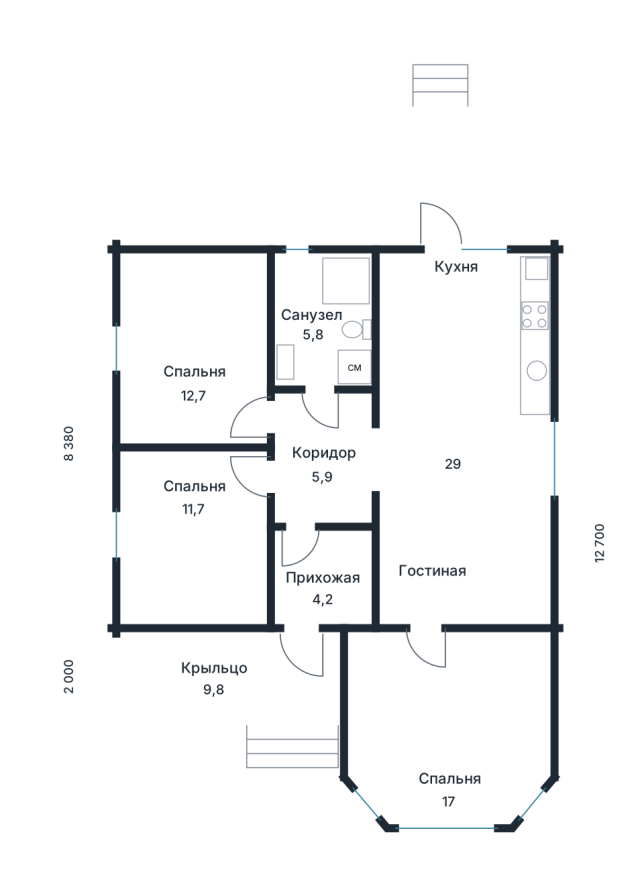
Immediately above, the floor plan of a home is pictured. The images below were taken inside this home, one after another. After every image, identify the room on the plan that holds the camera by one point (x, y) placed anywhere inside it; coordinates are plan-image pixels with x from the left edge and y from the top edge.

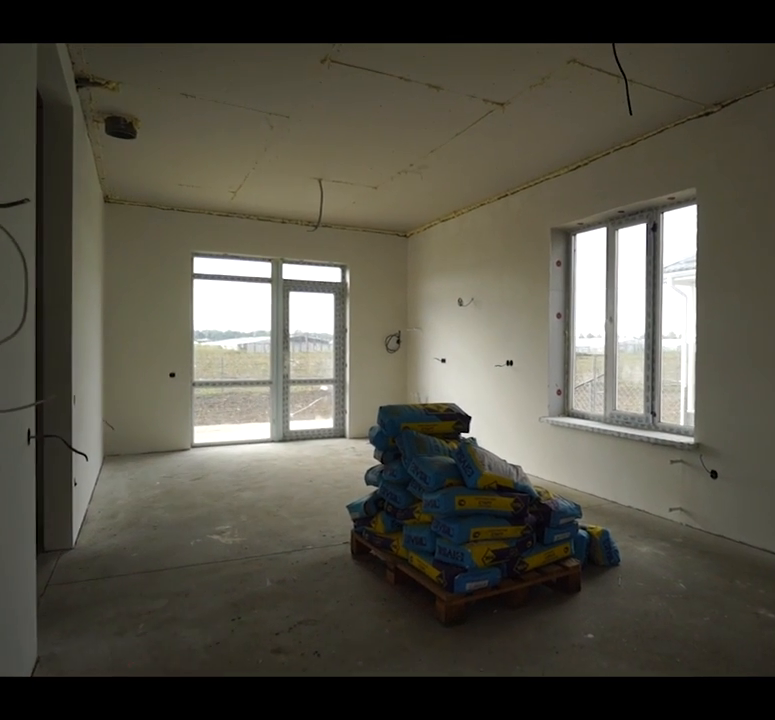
(463, 438)
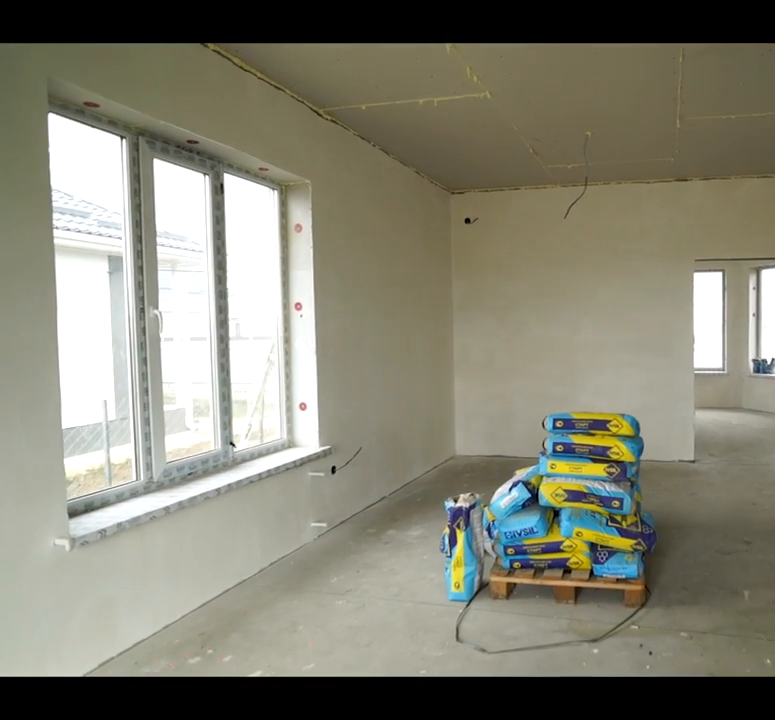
(463, 438)
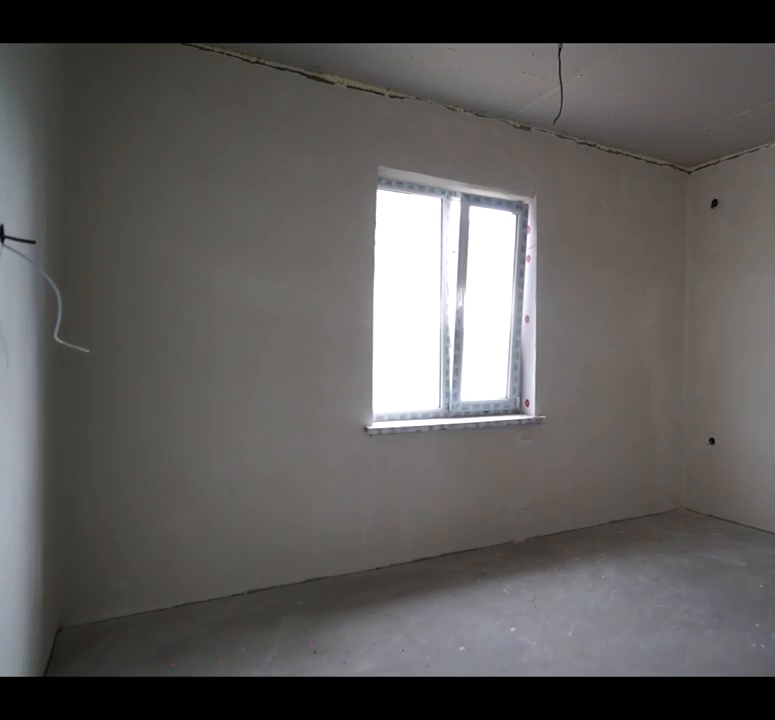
(195, 347)
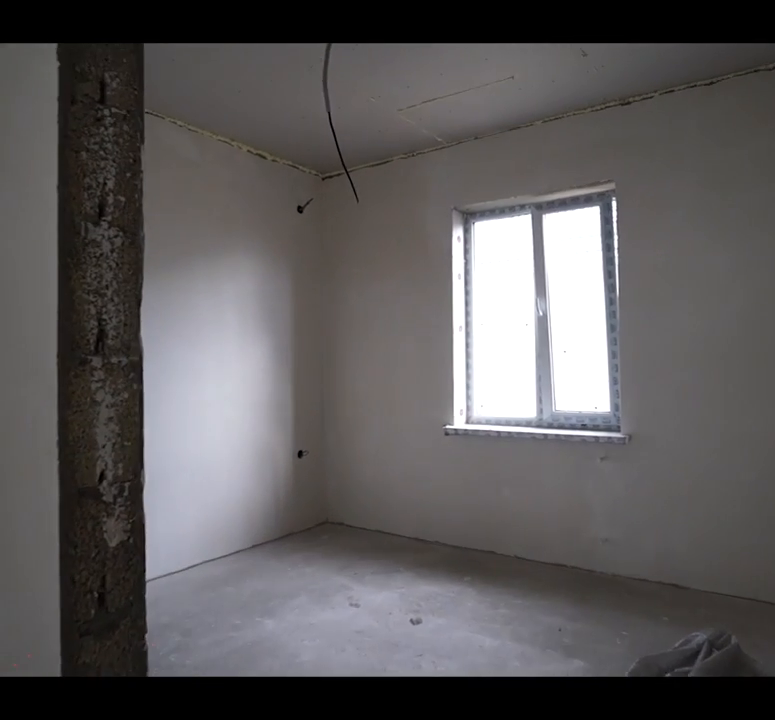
(192, 537)
